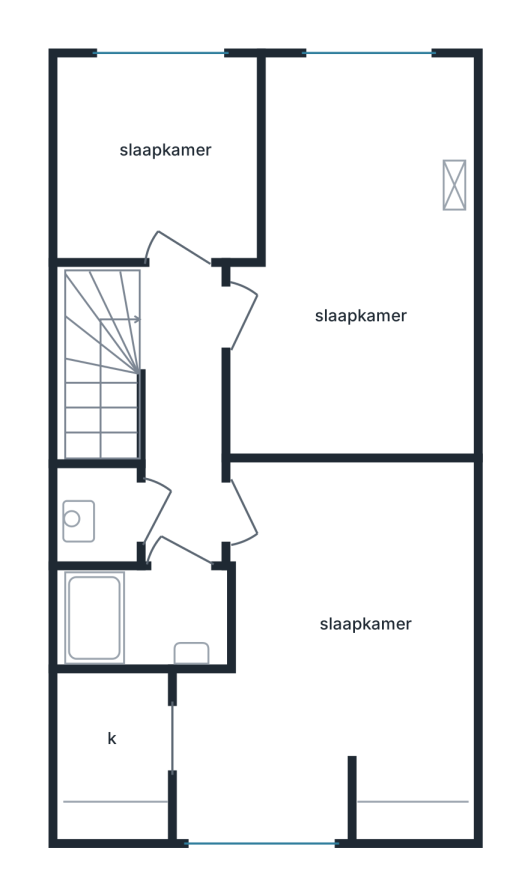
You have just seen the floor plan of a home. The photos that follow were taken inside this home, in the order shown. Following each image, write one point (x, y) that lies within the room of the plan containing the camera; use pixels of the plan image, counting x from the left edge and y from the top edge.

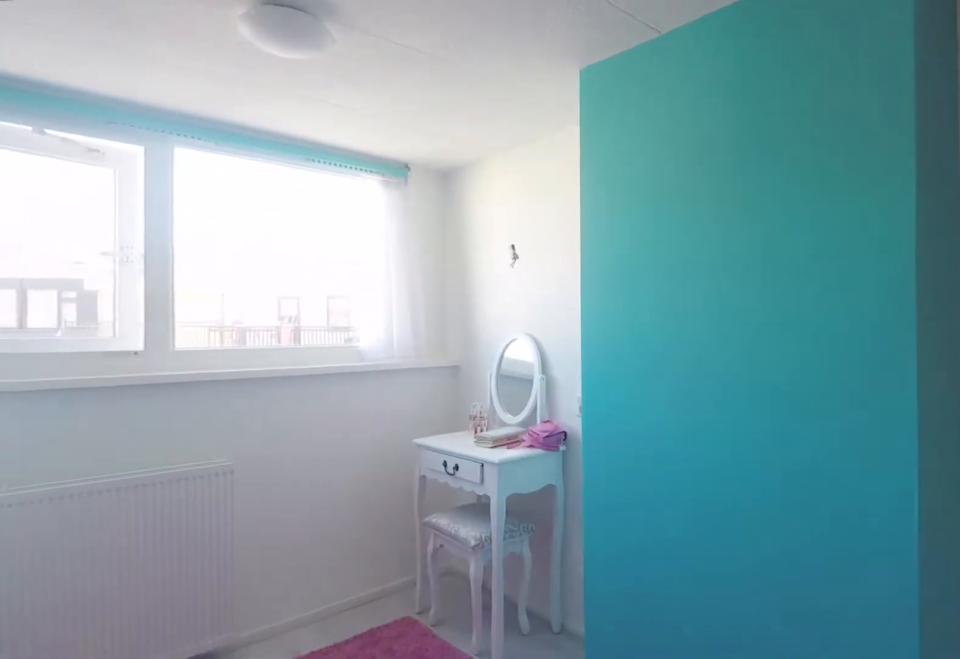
(358, 267)
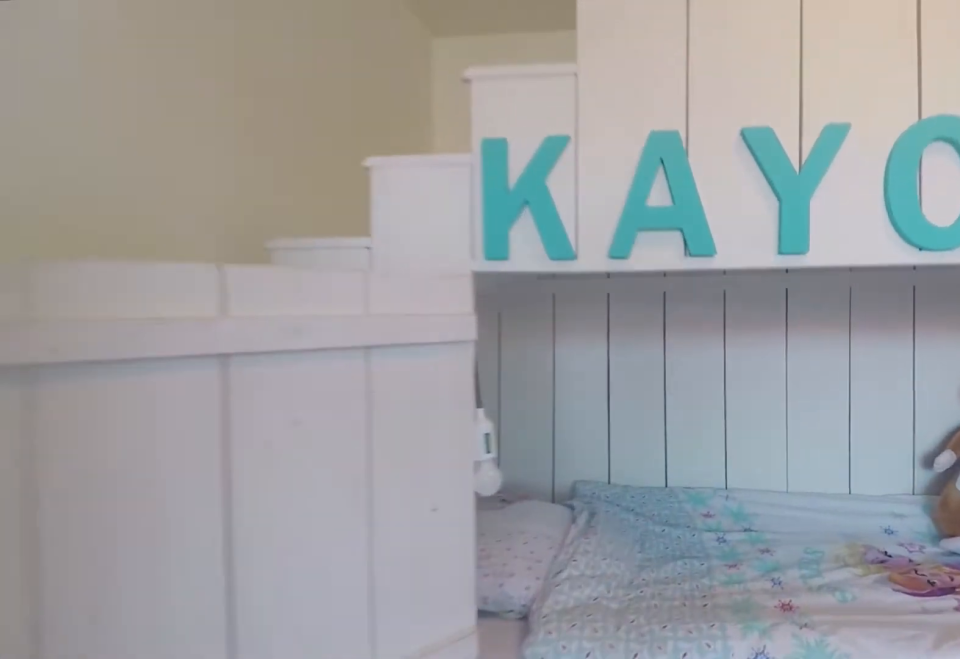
(358, 267)
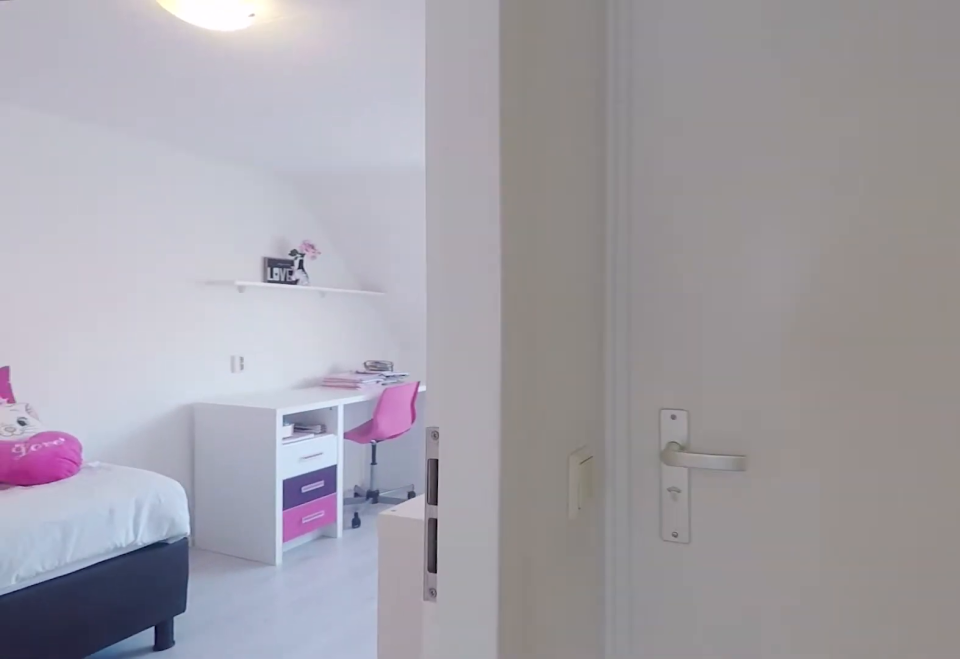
(182, 416)
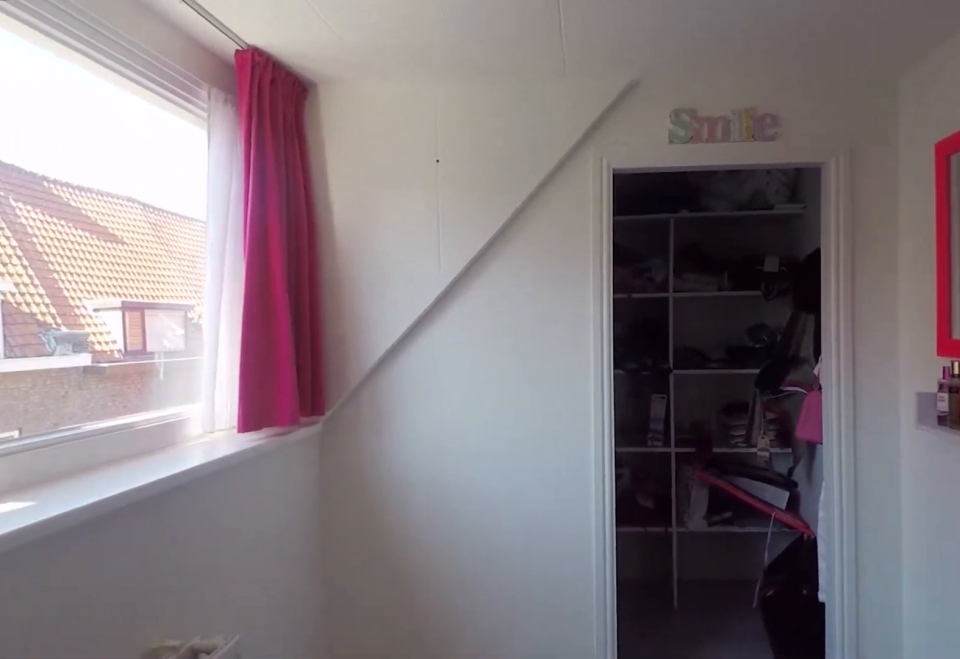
(334, 651)
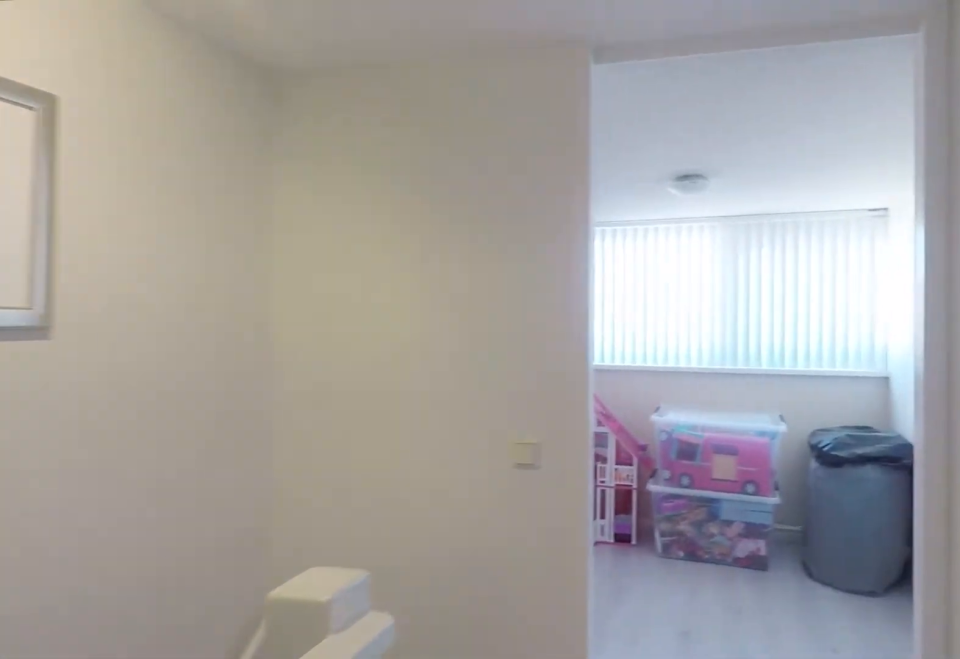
(182, 416)
